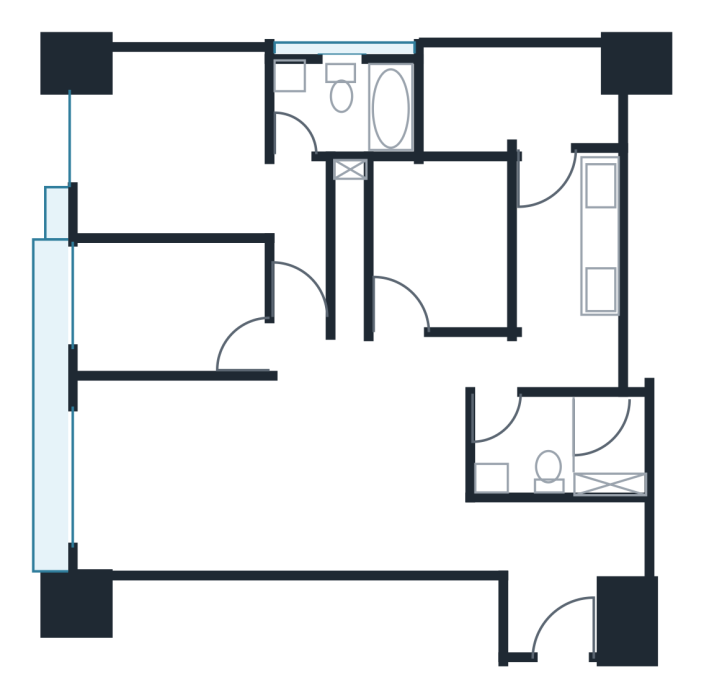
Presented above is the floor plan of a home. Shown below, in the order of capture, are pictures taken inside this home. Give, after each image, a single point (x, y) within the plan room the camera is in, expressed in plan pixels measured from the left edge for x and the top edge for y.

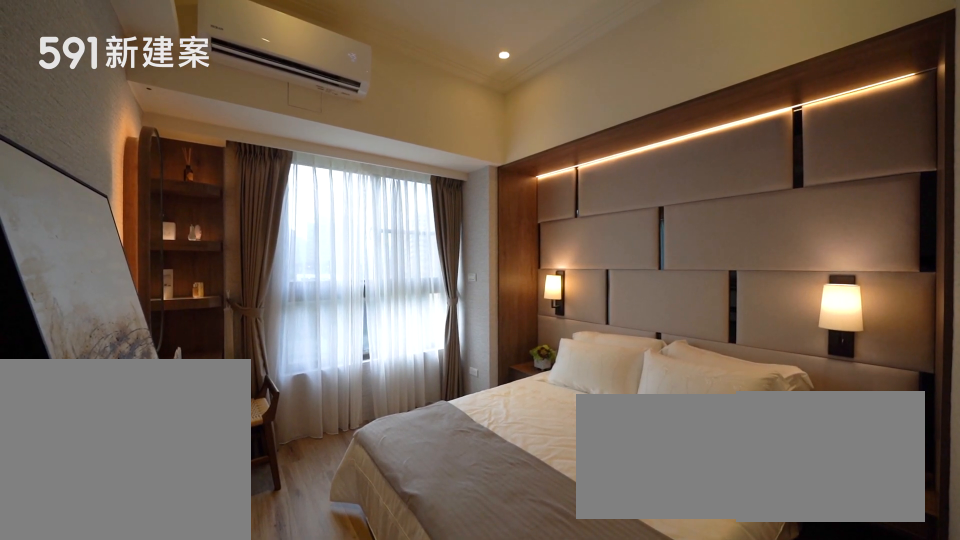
(210, 170)
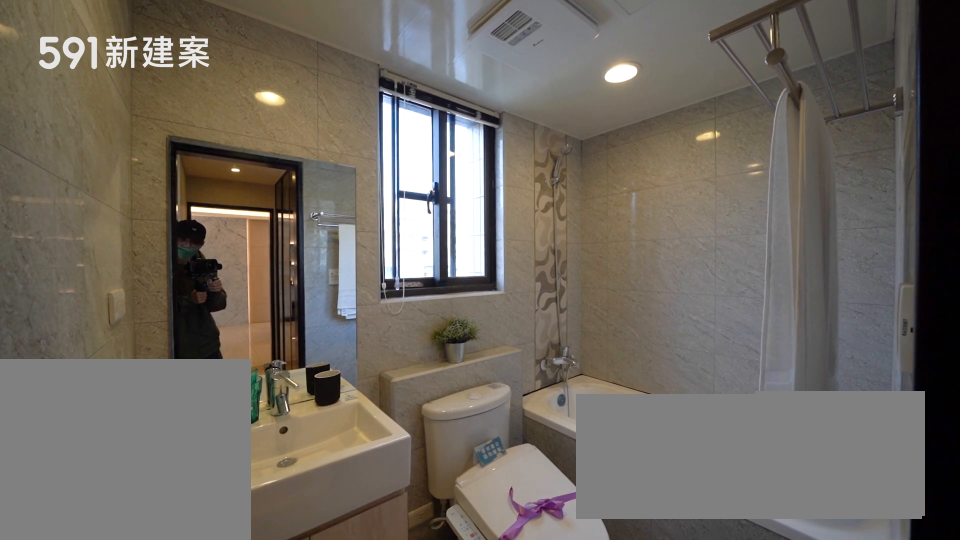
(351, 100)
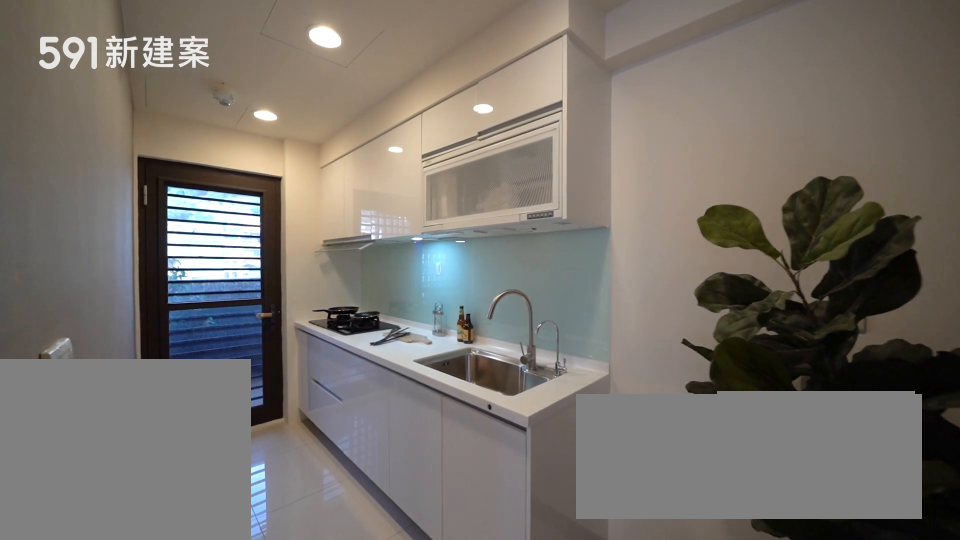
(573, 276)
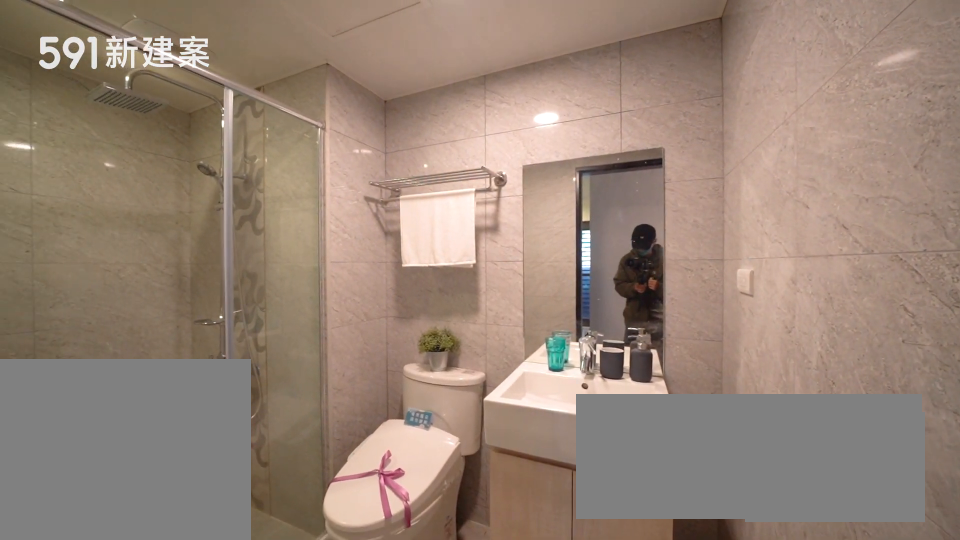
(563, 443)
